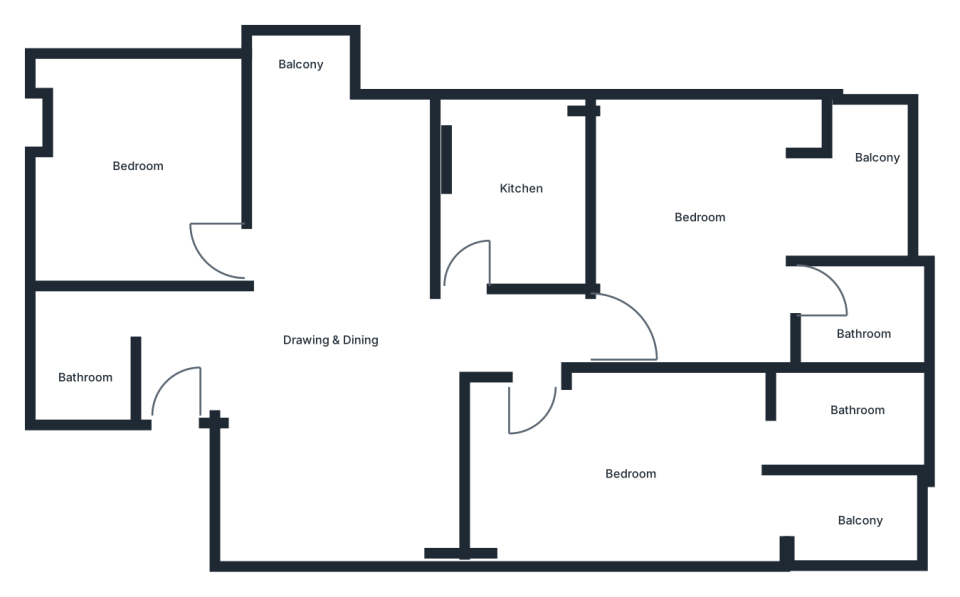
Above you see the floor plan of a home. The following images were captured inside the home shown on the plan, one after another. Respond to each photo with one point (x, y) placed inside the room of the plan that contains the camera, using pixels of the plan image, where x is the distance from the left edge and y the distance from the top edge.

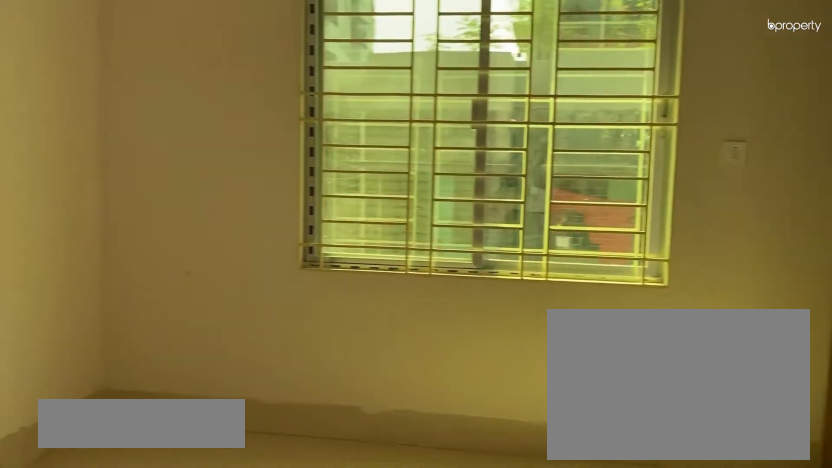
(717, 245)
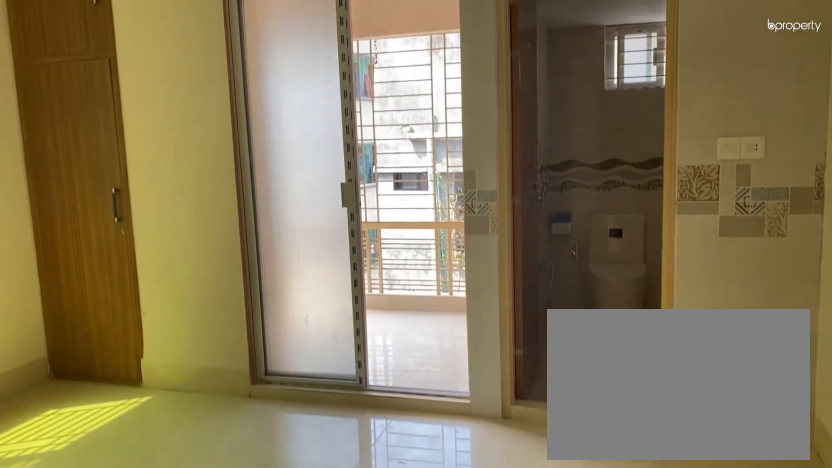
(717, 245)
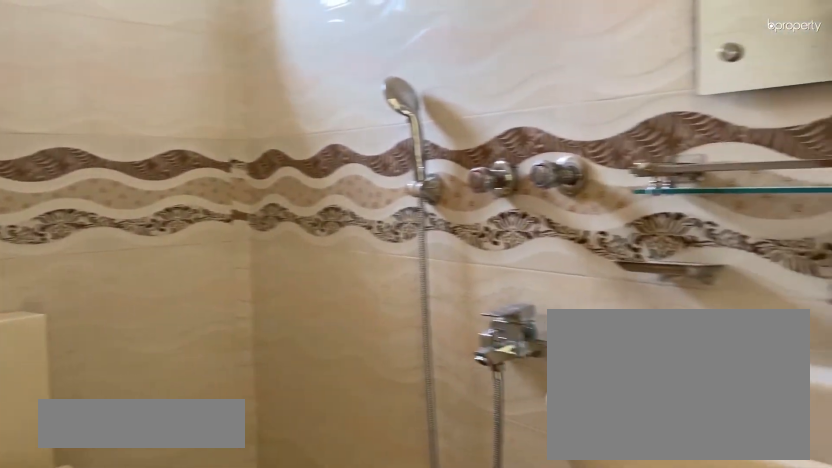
(857, 317)
